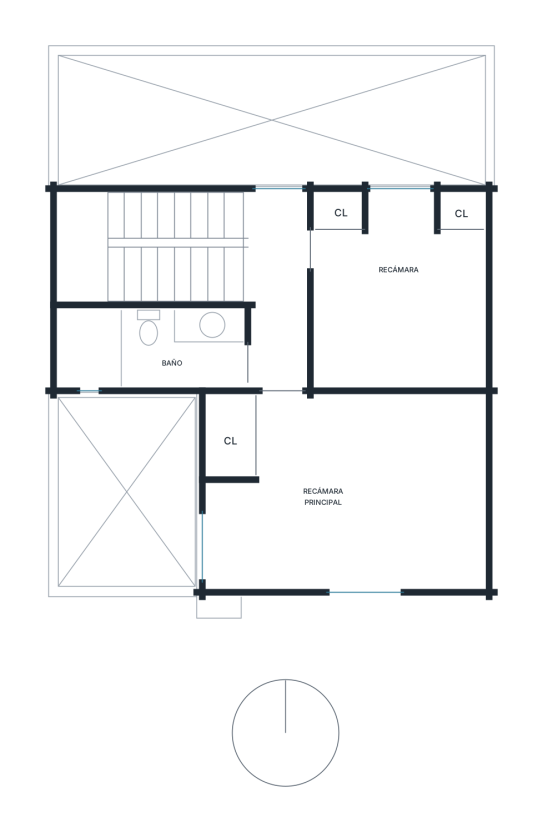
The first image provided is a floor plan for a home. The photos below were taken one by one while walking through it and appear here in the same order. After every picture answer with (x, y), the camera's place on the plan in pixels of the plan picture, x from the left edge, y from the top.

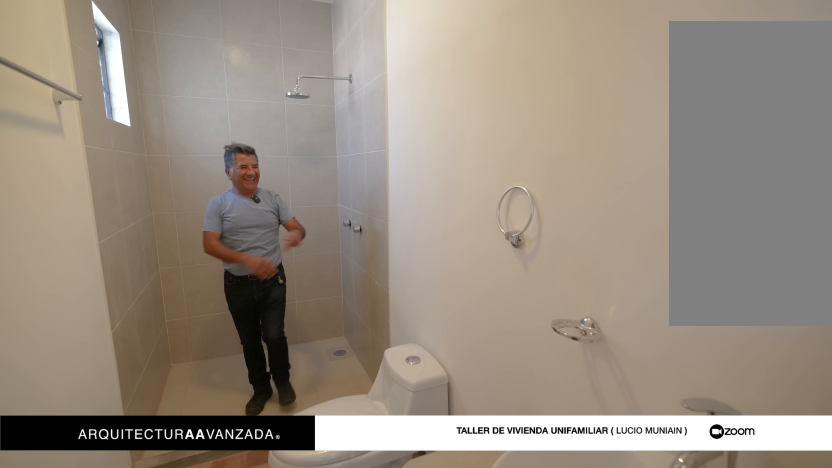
(219, 364)
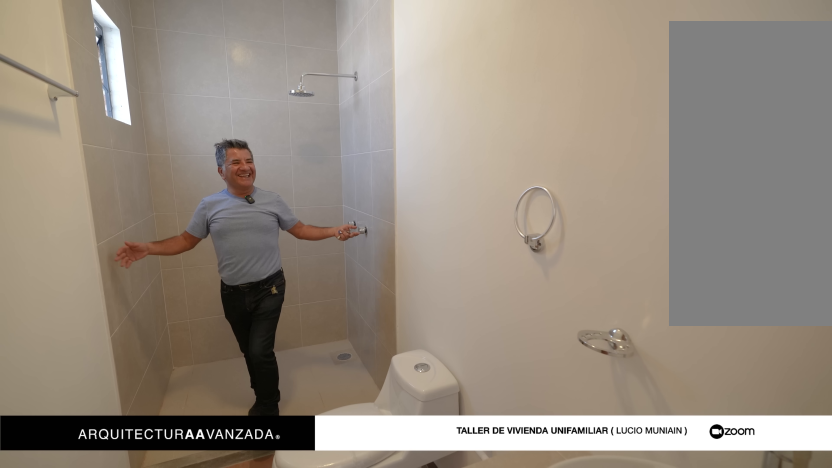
(217, 364)
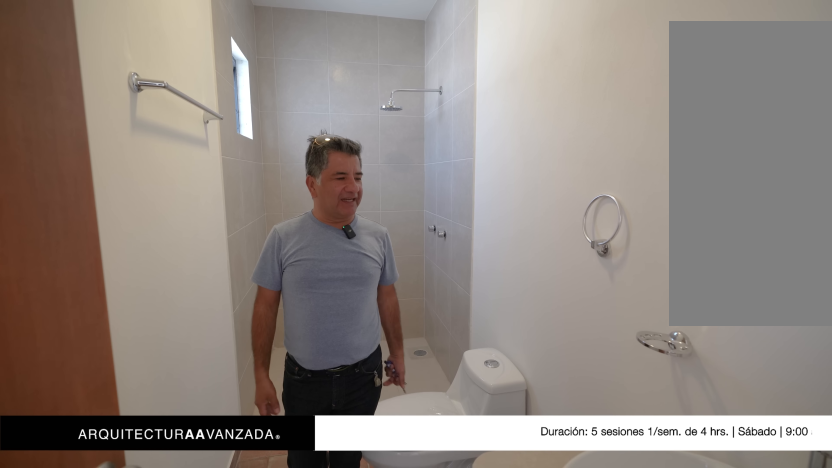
(215, 360)
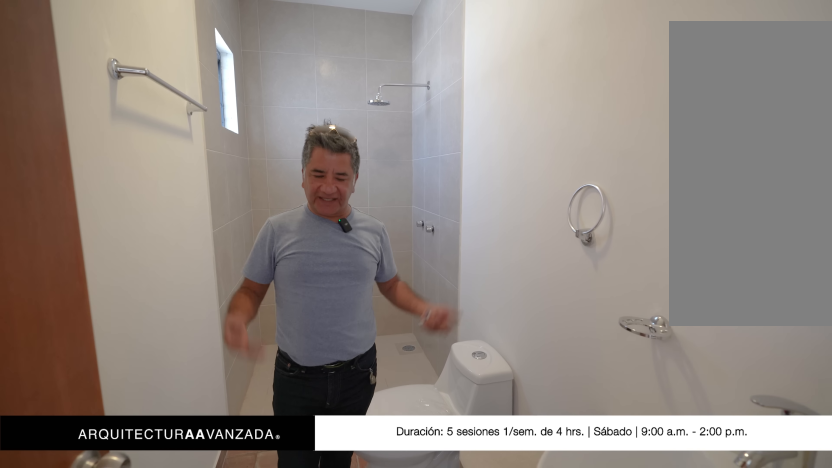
(215, 360)
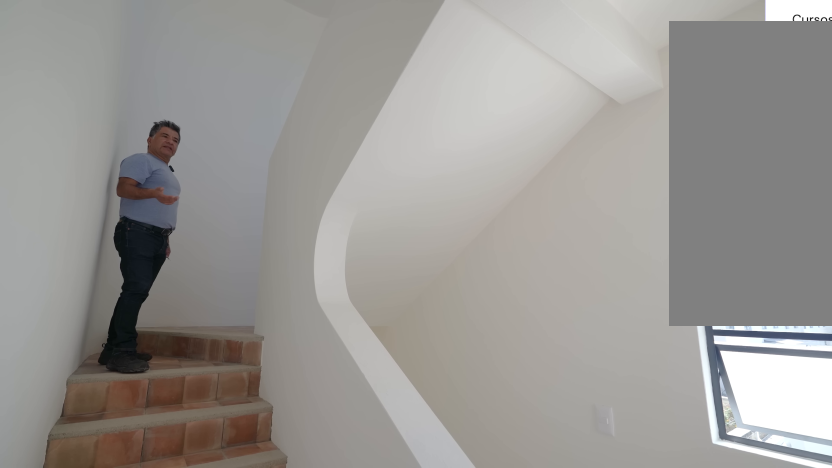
(267, 272)
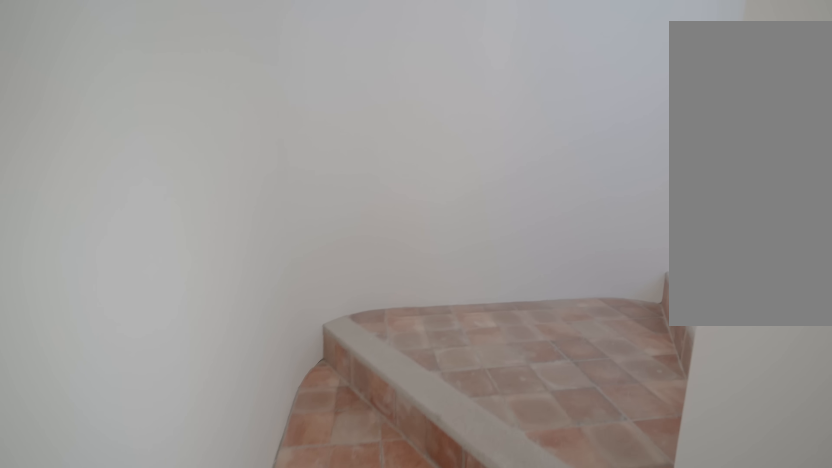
(234, 274)
